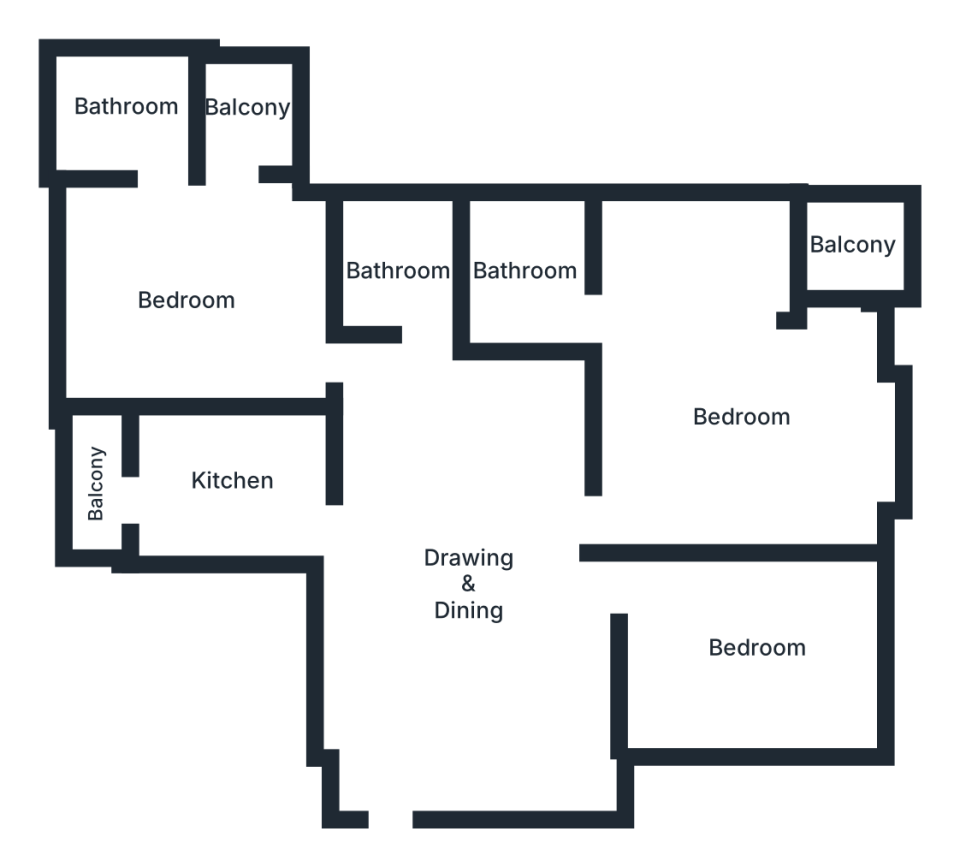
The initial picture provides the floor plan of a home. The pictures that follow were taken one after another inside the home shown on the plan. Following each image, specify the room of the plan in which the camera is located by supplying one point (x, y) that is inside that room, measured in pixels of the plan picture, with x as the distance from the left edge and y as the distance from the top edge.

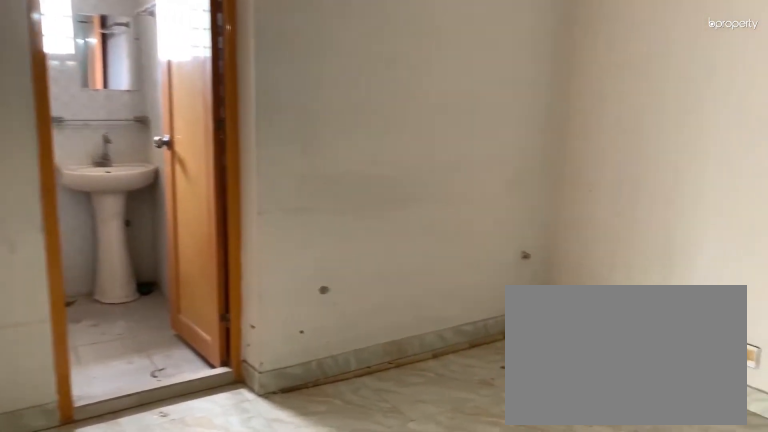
(473, 595)
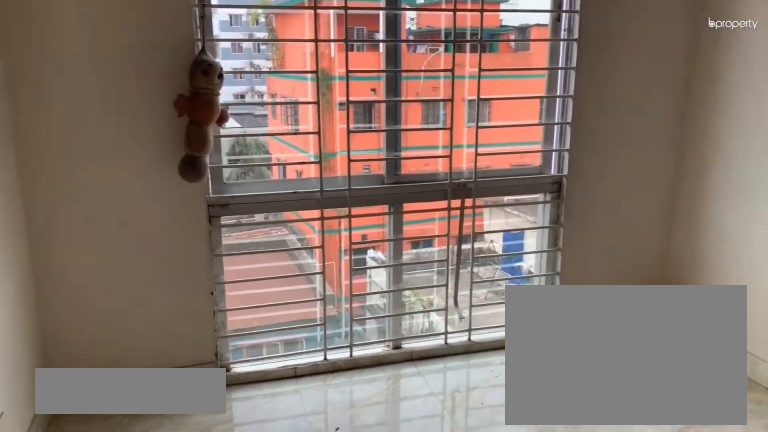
(760, 645)
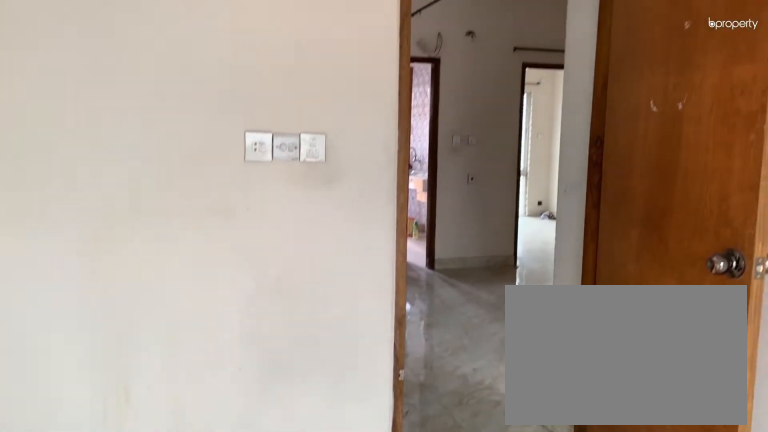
(759, 644)
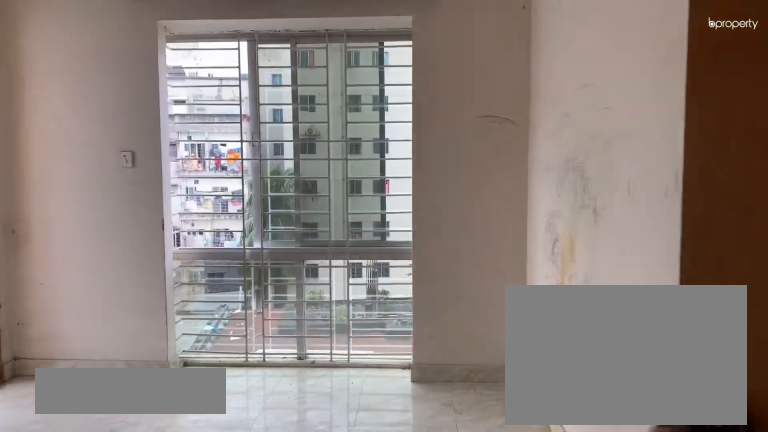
(741, 425)
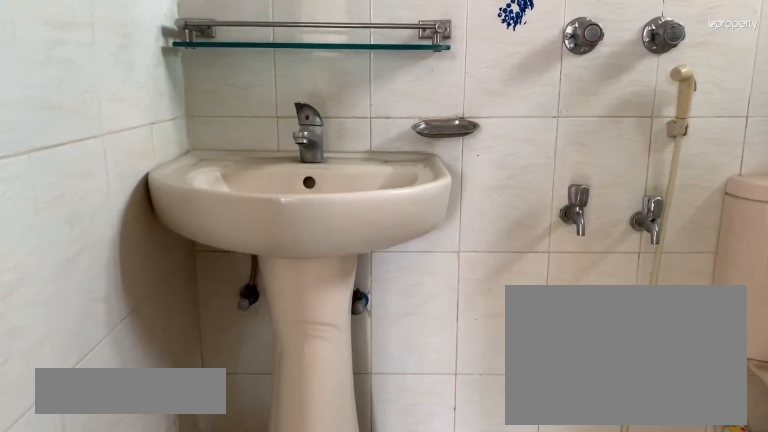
(530, 270)
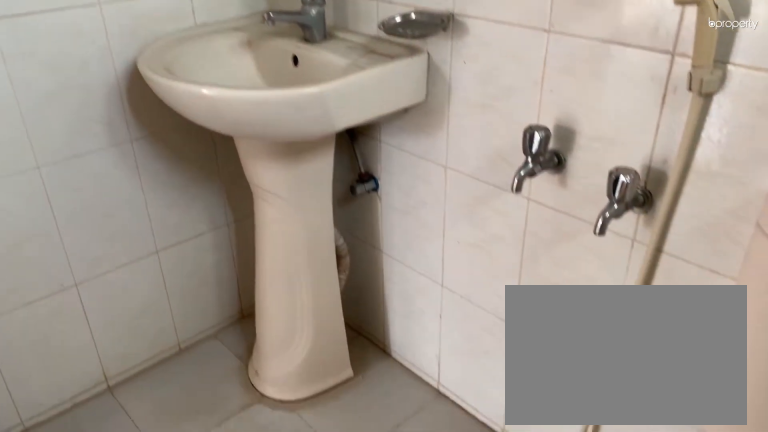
(529, 270)
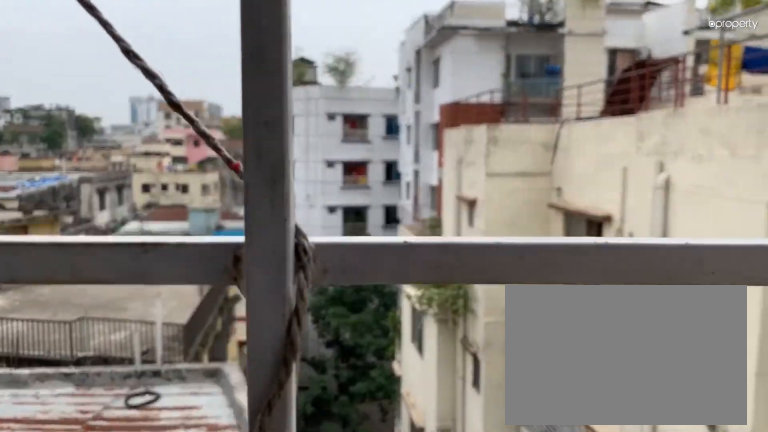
(850, 252)
